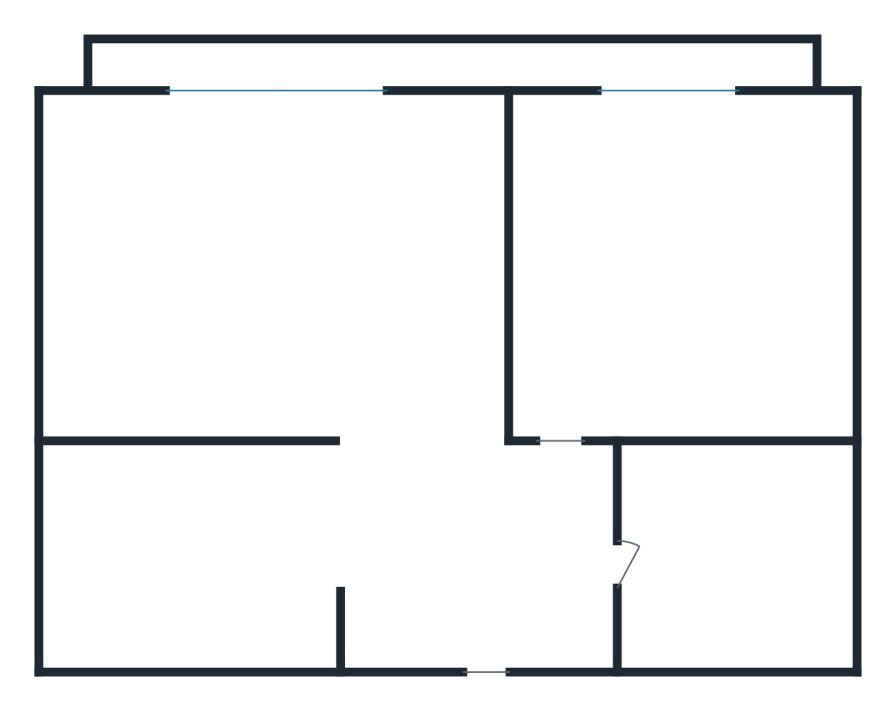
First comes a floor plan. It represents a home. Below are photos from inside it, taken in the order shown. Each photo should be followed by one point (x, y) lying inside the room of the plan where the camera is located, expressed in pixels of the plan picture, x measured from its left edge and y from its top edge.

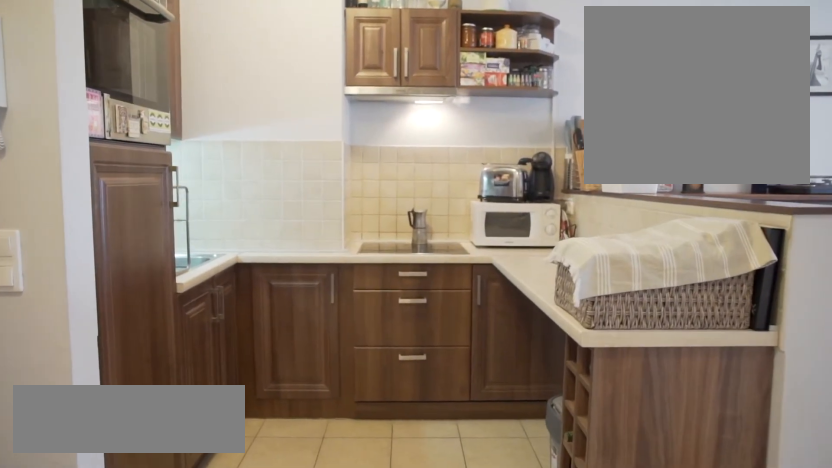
(549, 574)
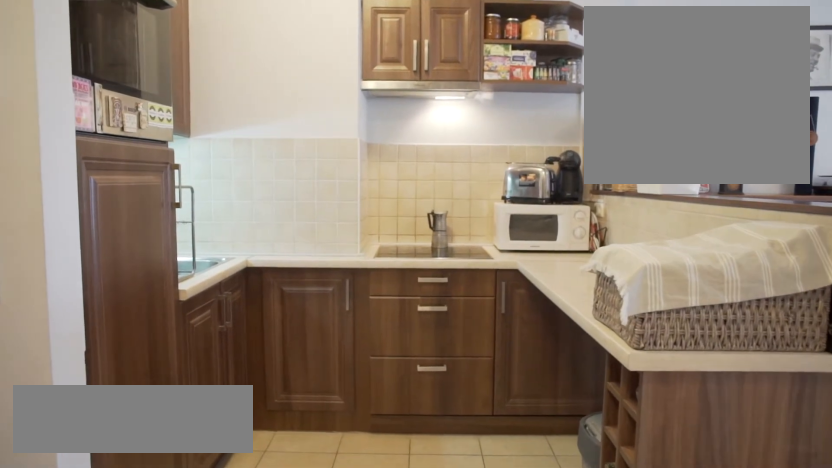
(487, 574)
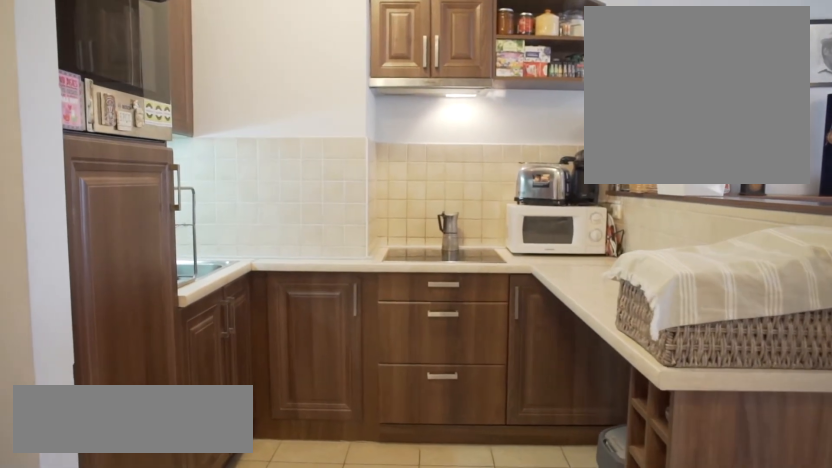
(457, 574)
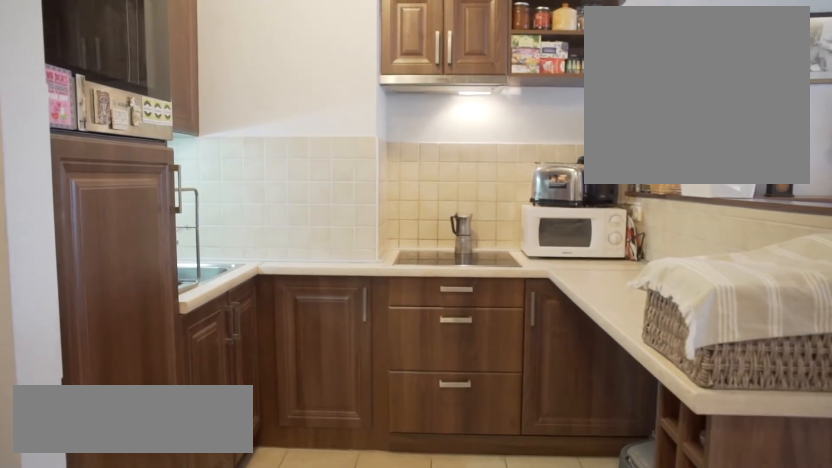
(428, 572)
